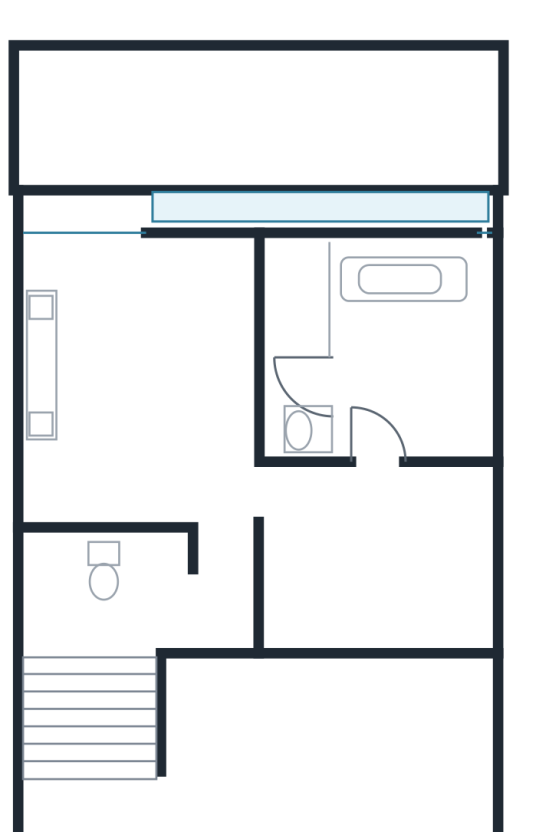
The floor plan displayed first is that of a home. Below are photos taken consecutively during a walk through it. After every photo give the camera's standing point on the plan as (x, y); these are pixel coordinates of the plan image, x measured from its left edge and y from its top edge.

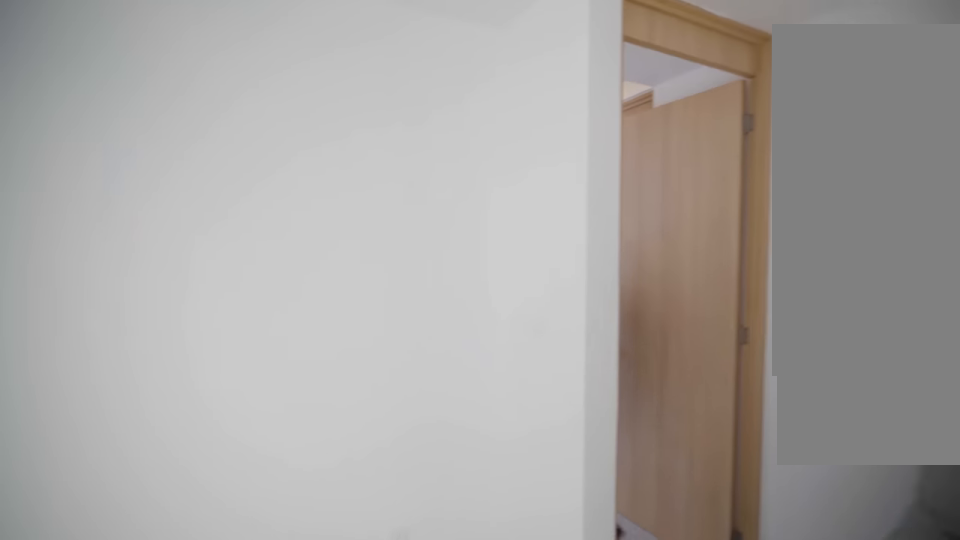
(127, 627)
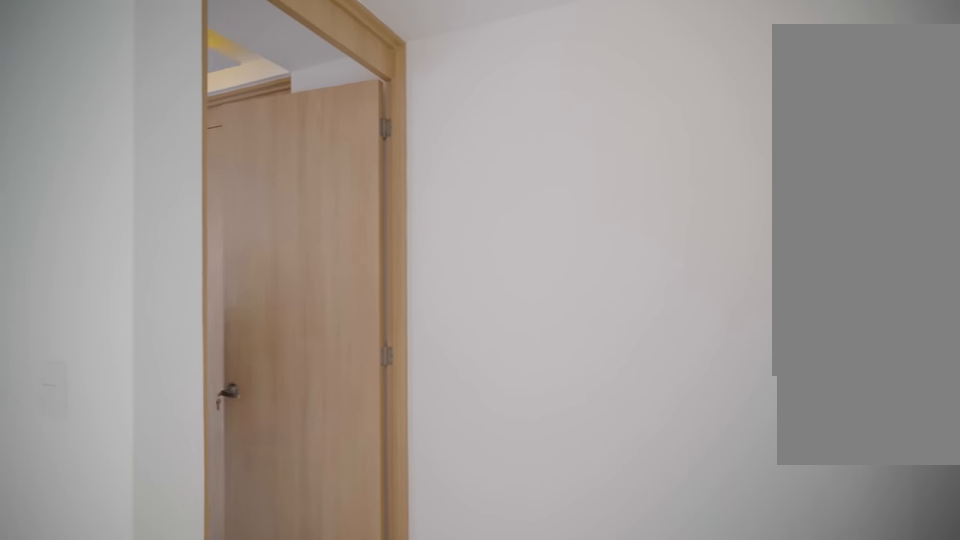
(128, 627)
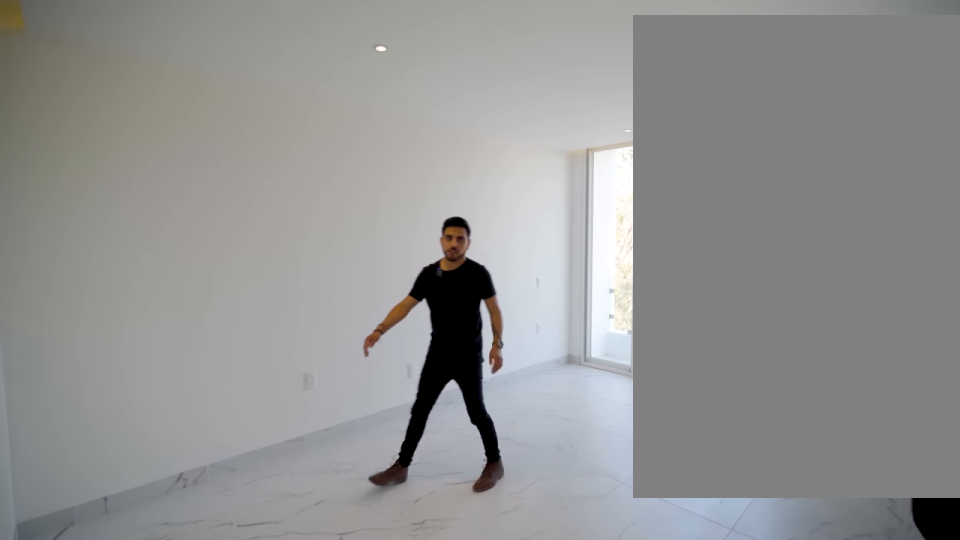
(221, 500)
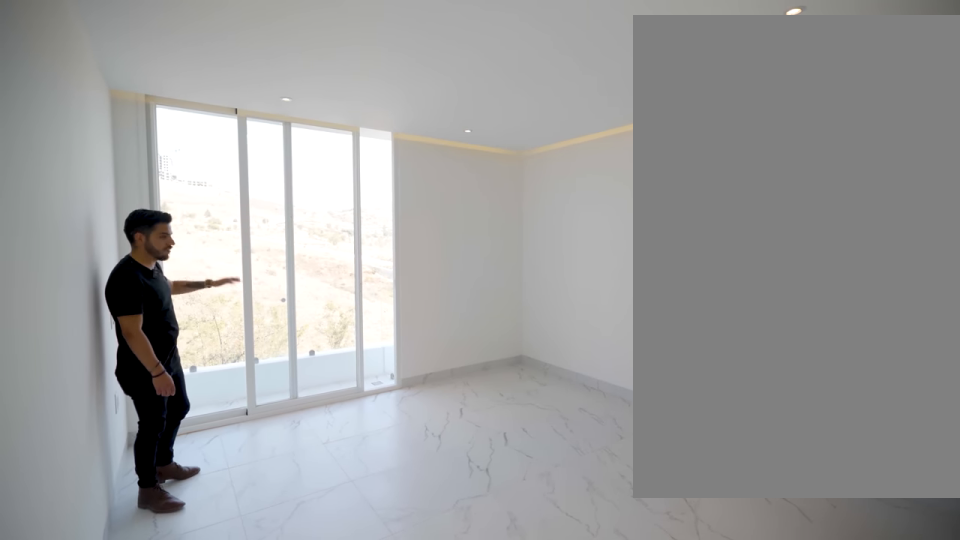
(84, 496)
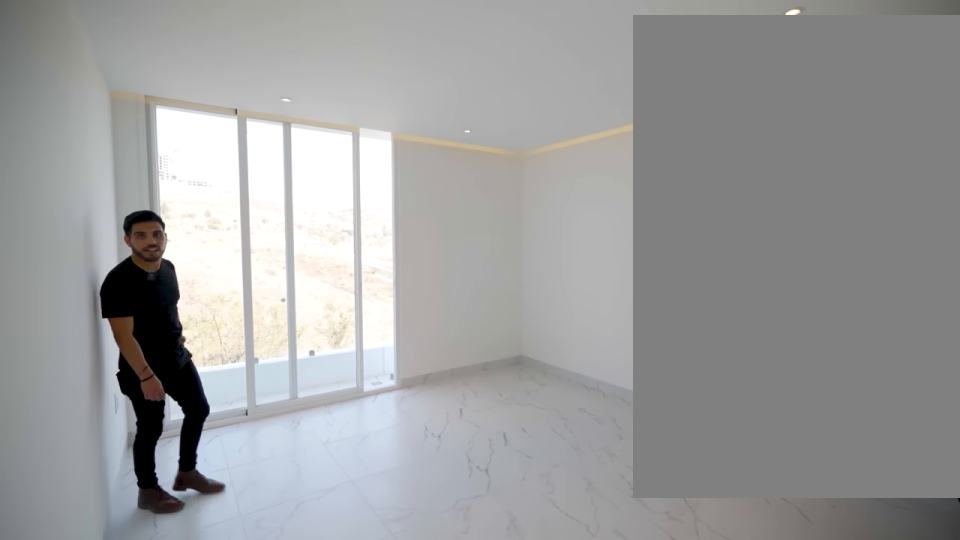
(84, 496)
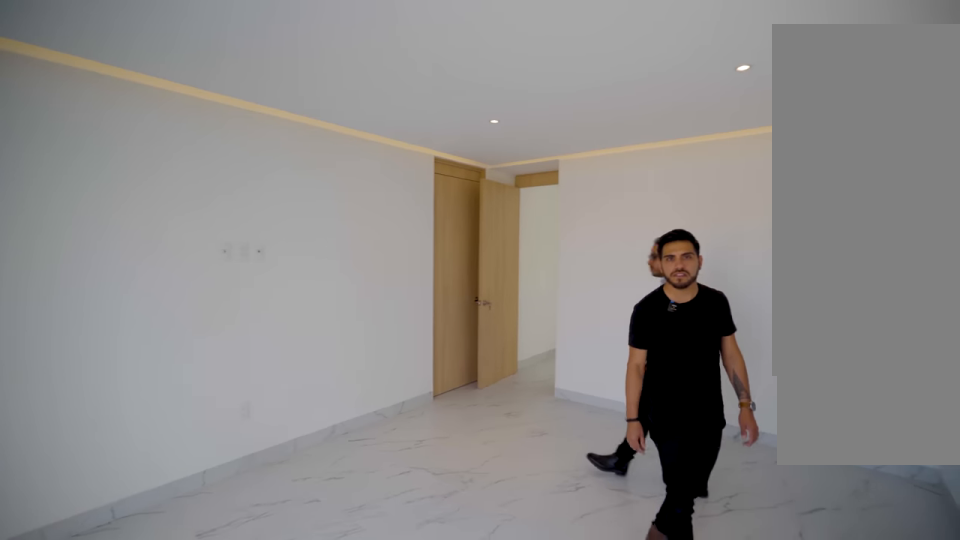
(72, 338)
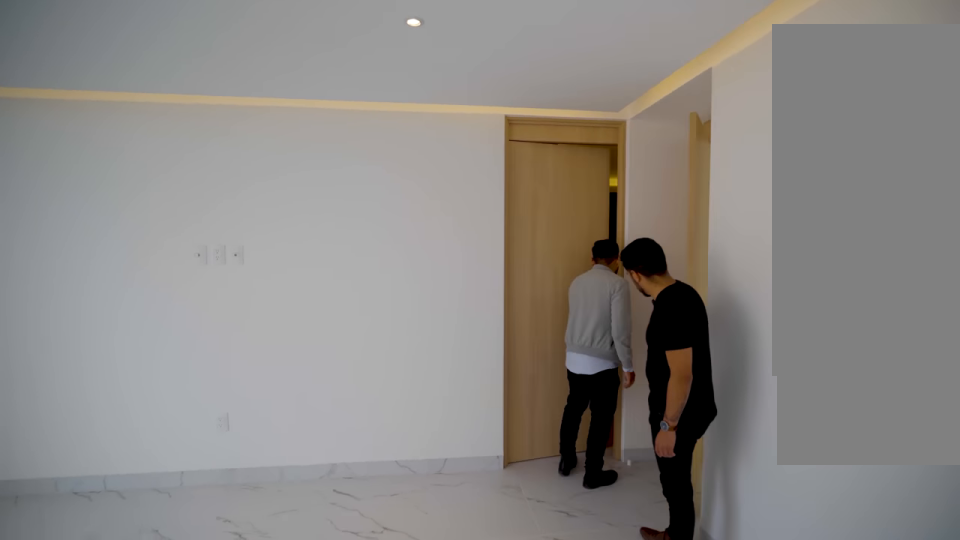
(93, 357)
